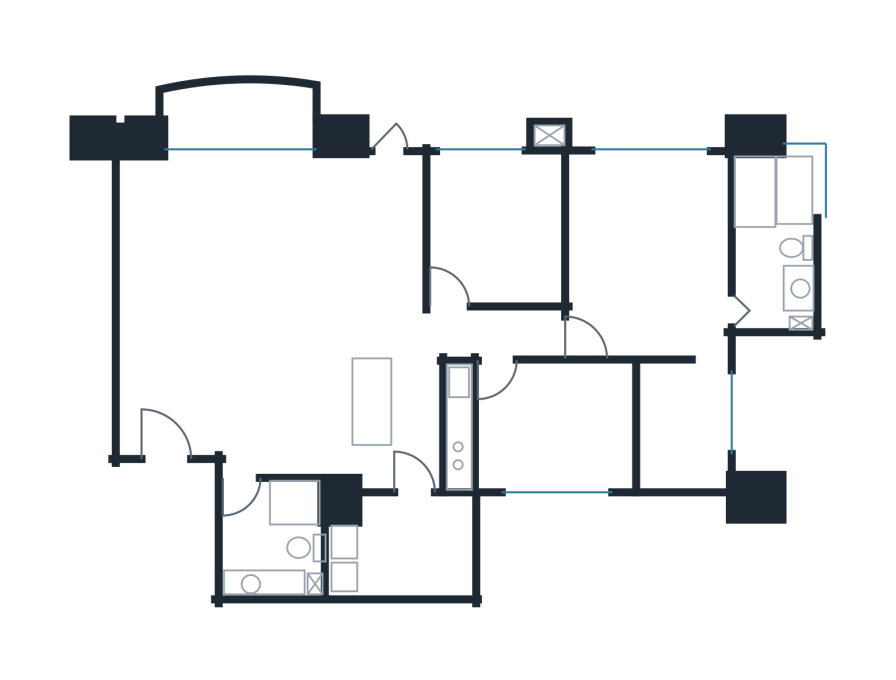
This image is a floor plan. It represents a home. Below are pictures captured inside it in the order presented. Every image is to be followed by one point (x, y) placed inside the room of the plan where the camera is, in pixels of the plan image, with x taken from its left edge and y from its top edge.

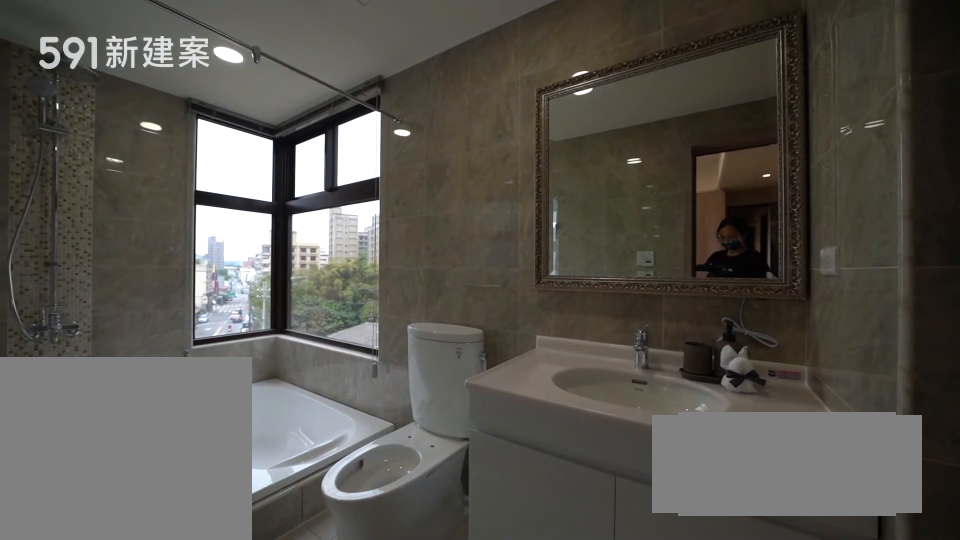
(776, 232)
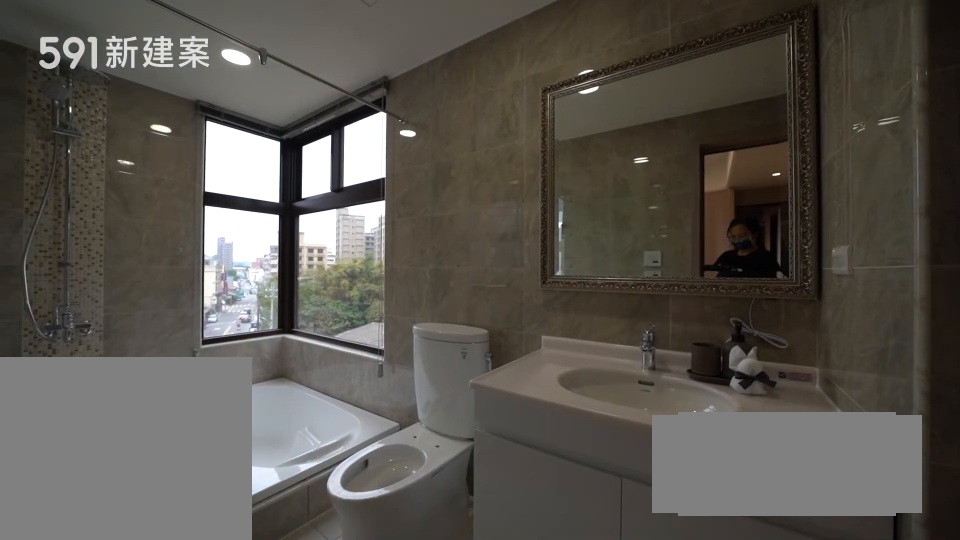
(776, 232)
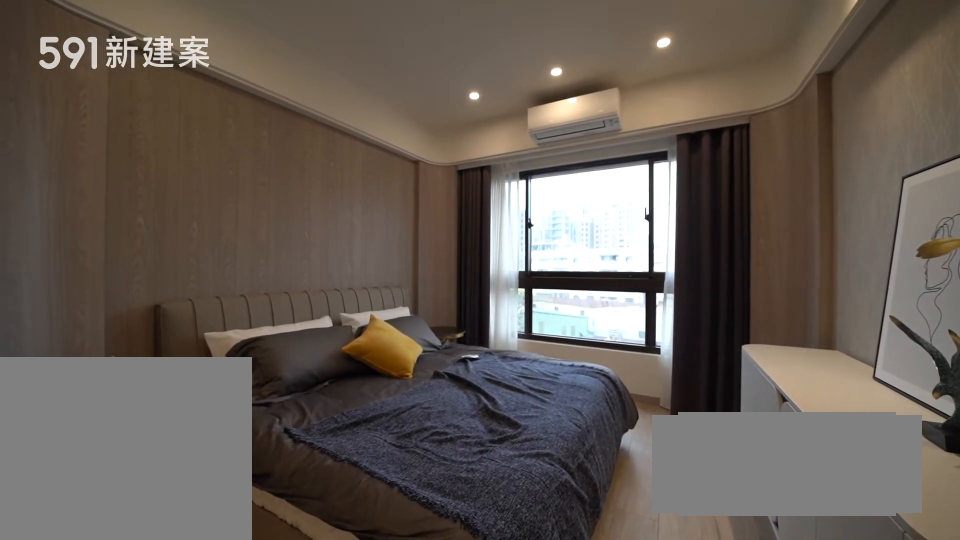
(660, 297)
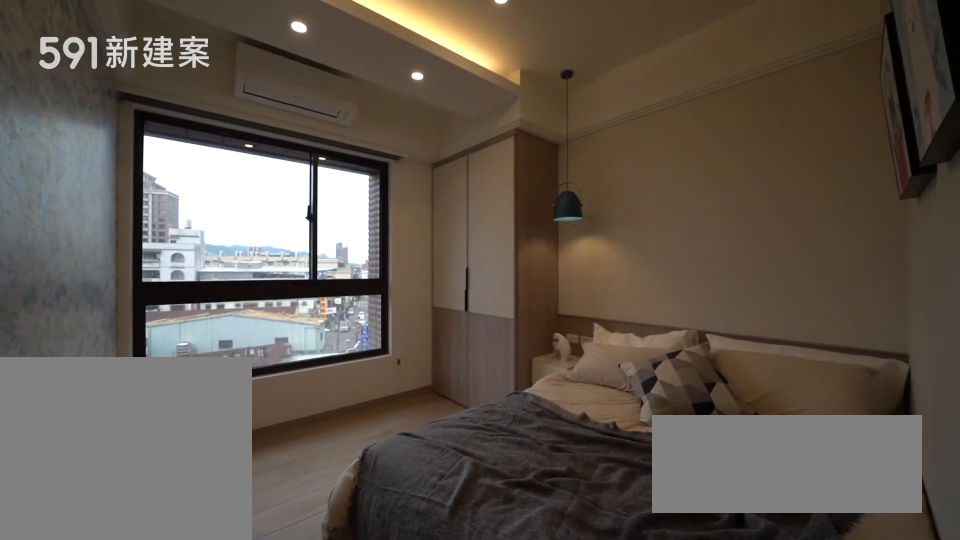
(498, 226)
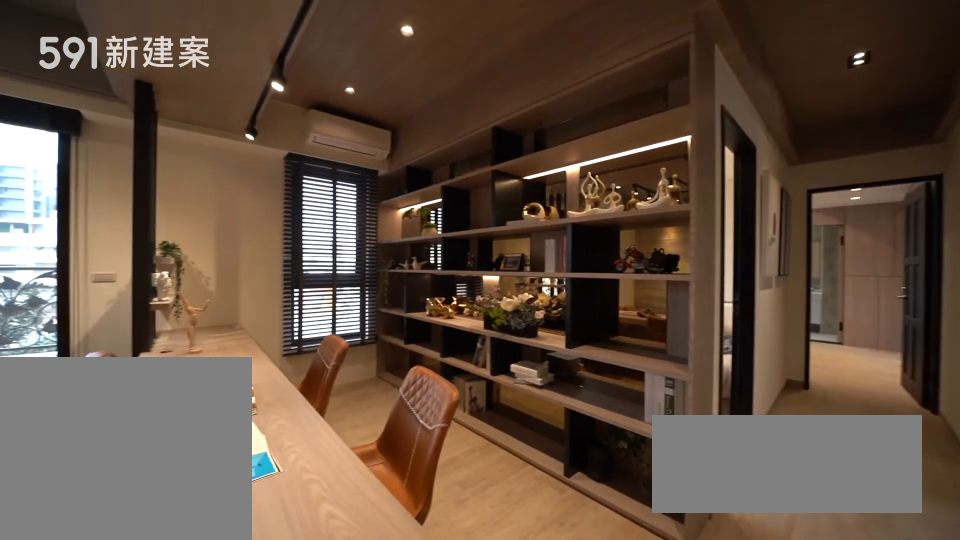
(372, 229)
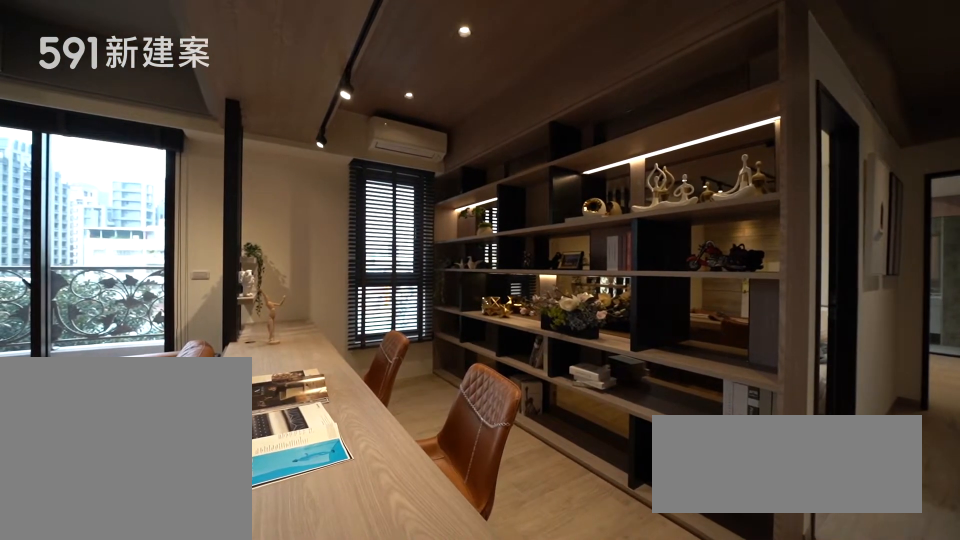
(372, 229)
